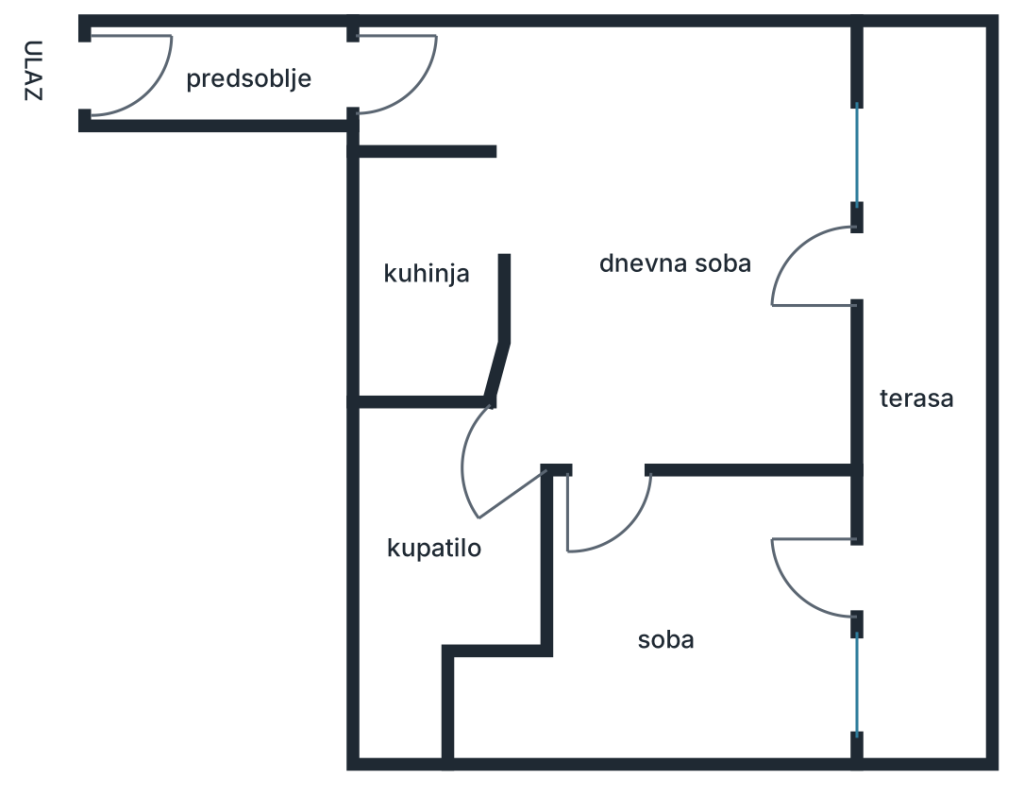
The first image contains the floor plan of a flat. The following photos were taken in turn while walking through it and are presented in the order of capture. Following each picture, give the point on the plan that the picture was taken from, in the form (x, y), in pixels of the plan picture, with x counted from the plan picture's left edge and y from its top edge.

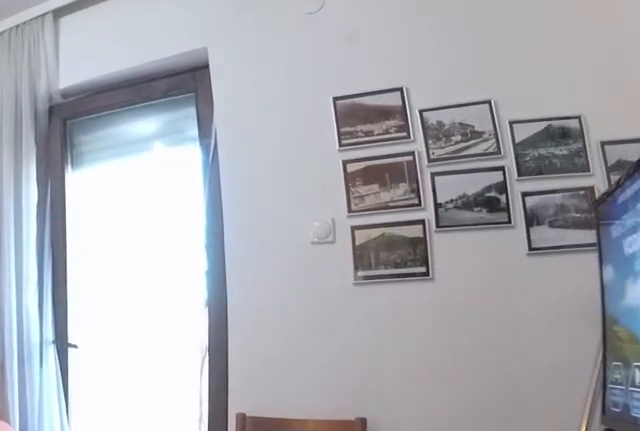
(676, 389)
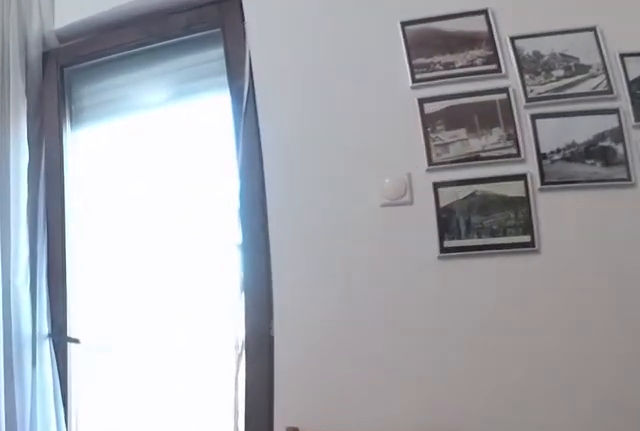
(698, 366)
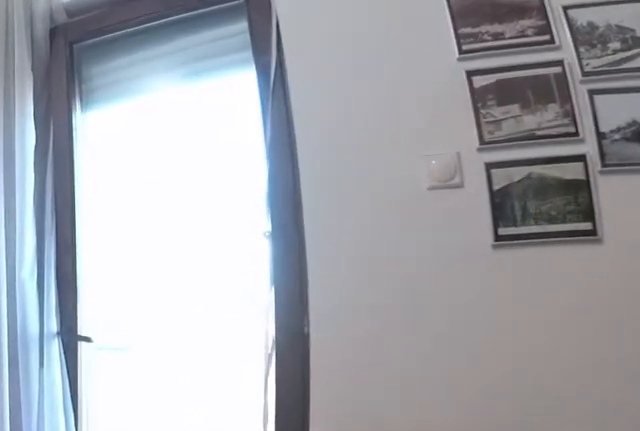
(705, 358)
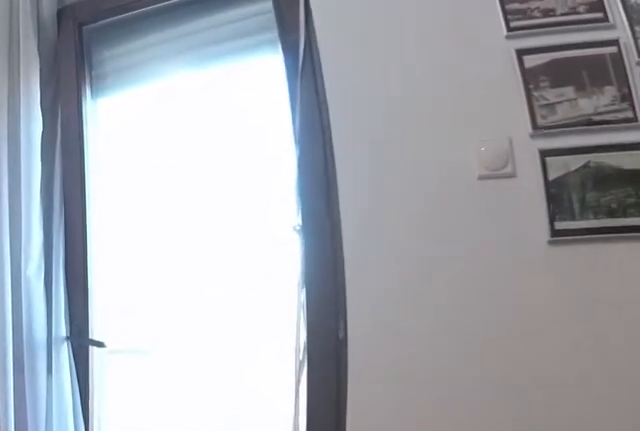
(713, 350)
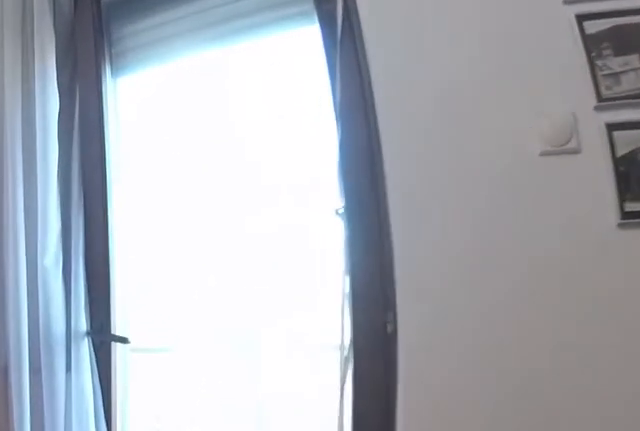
(722, 343)
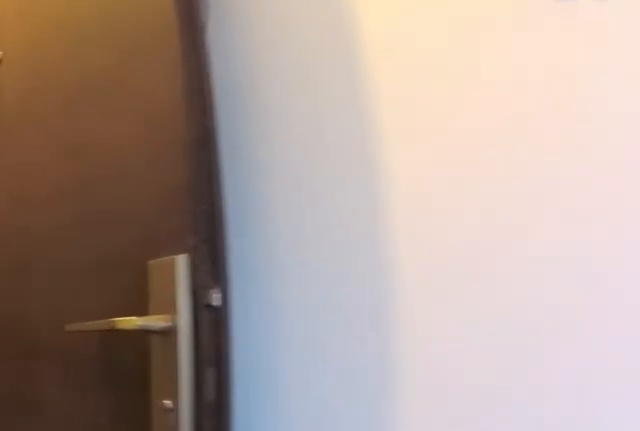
(512, 119)
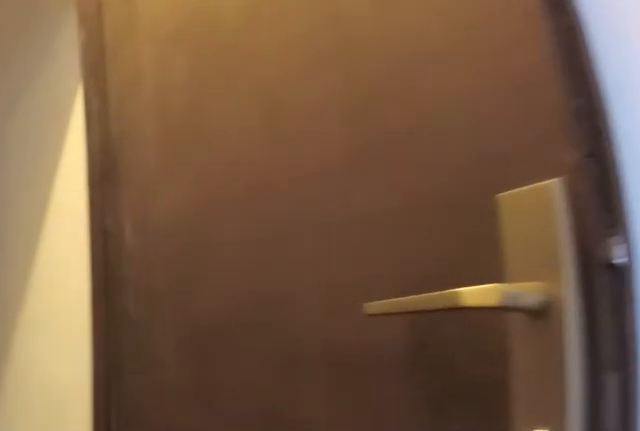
(480, 106)
